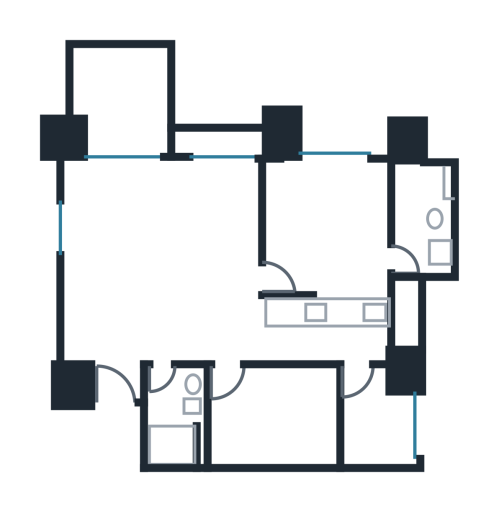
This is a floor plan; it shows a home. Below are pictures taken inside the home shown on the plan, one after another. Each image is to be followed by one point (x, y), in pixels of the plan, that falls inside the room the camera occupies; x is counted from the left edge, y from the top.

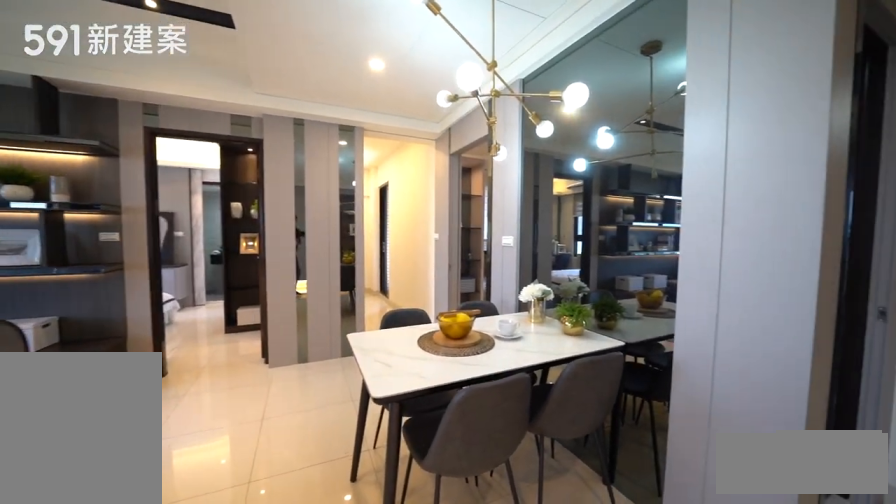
(133, 331)
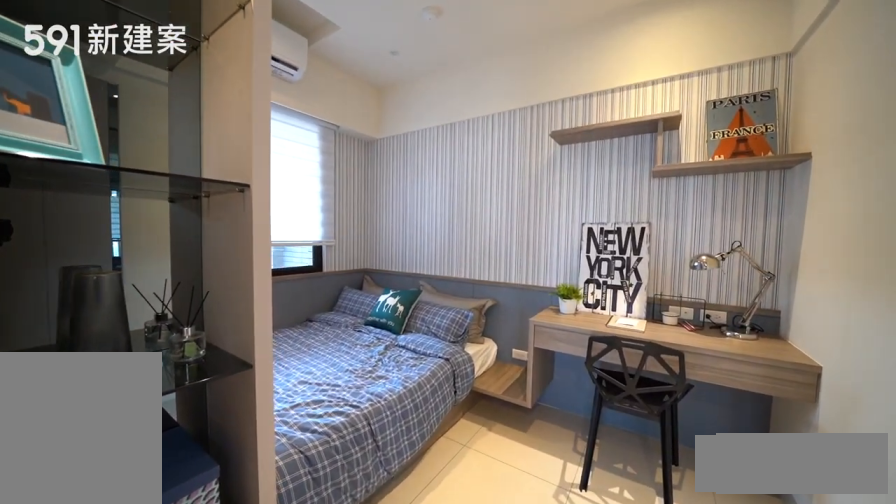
(273, 417)
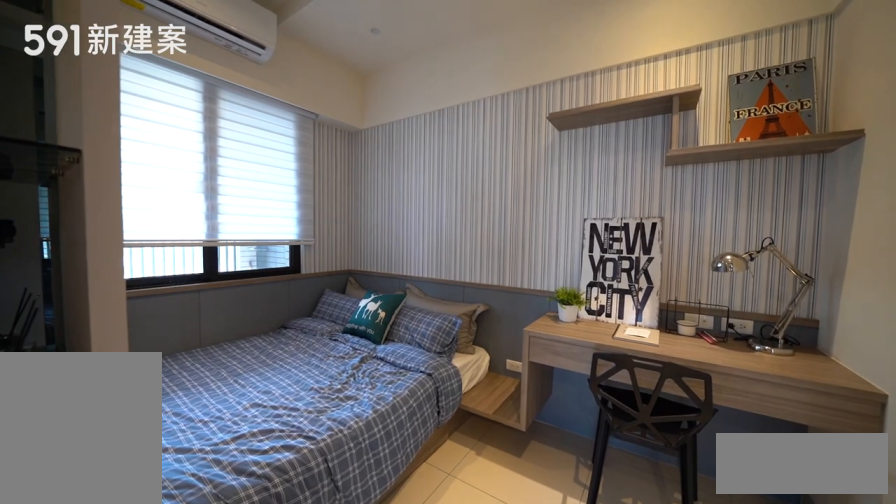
(273, 417)
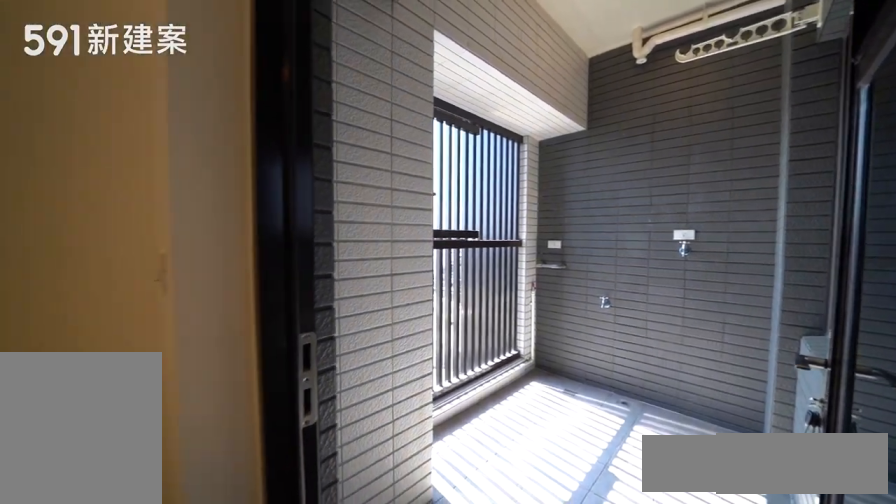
(373, 415)
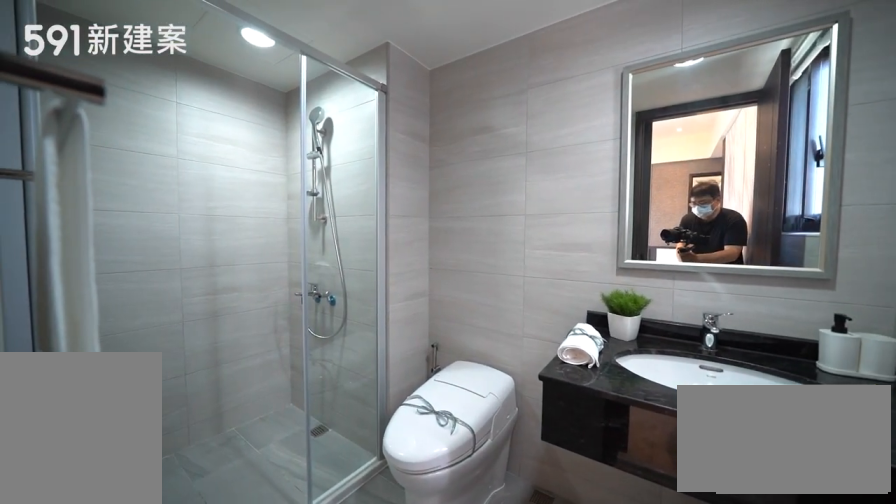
(423, 216)
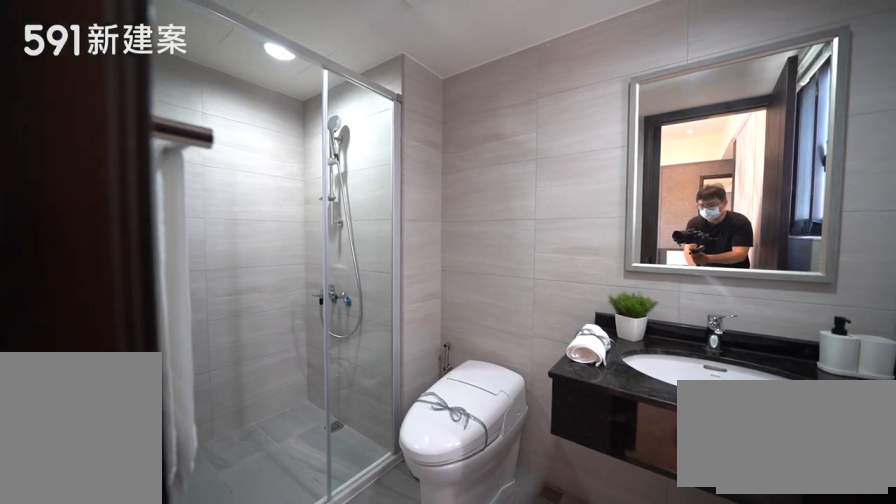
(423, 216)
